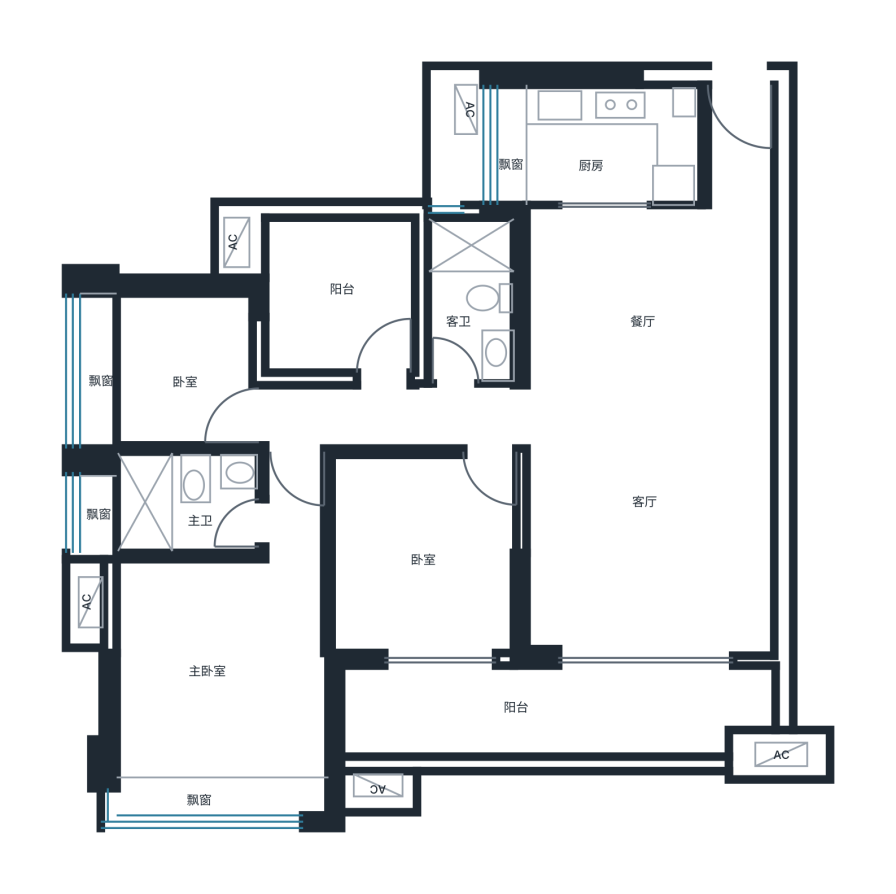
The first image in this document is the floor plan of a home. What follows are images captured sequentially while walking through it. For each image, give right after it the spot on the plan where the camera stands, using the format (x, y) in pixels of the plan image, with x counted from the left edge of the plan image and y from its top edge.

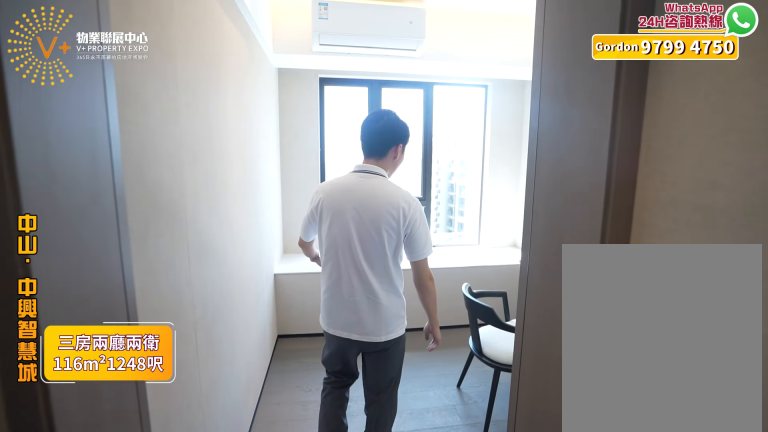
(150, 362)
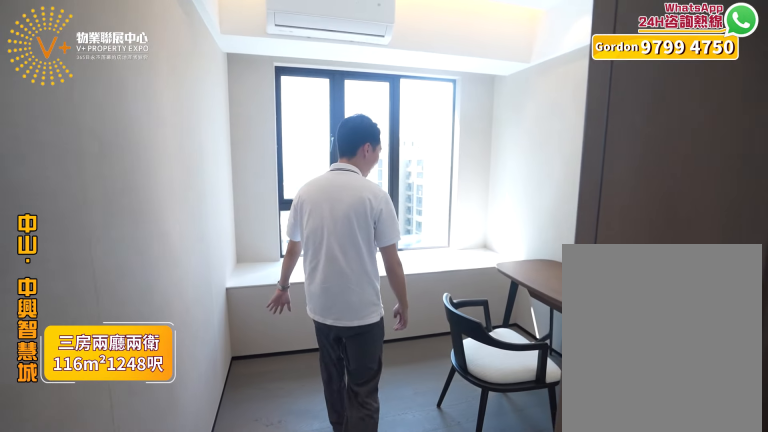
(150, 363)
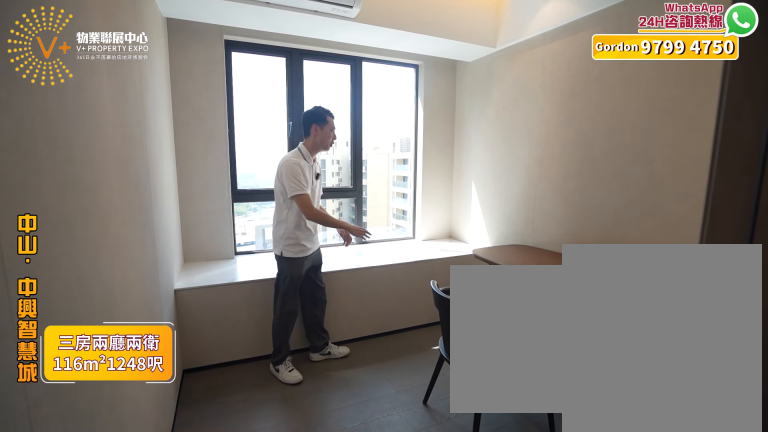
(150, 363)
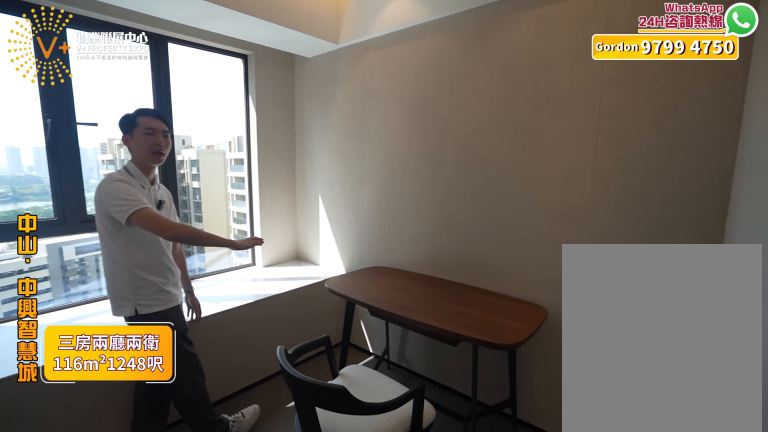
(156, 366)
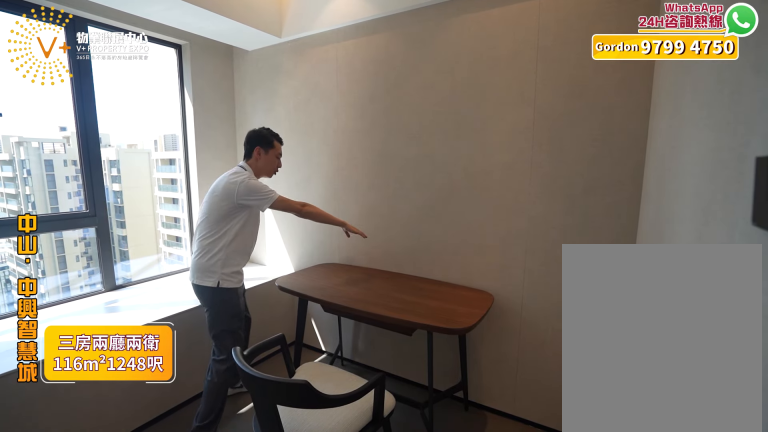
(162, 373)
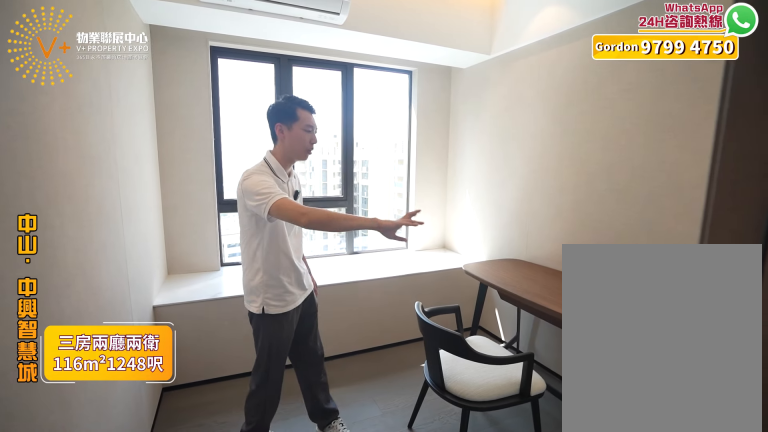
(153, 365)
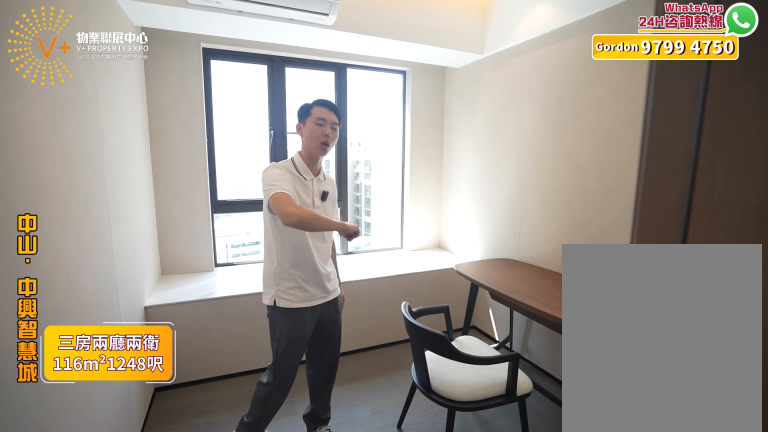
(154, 365)
